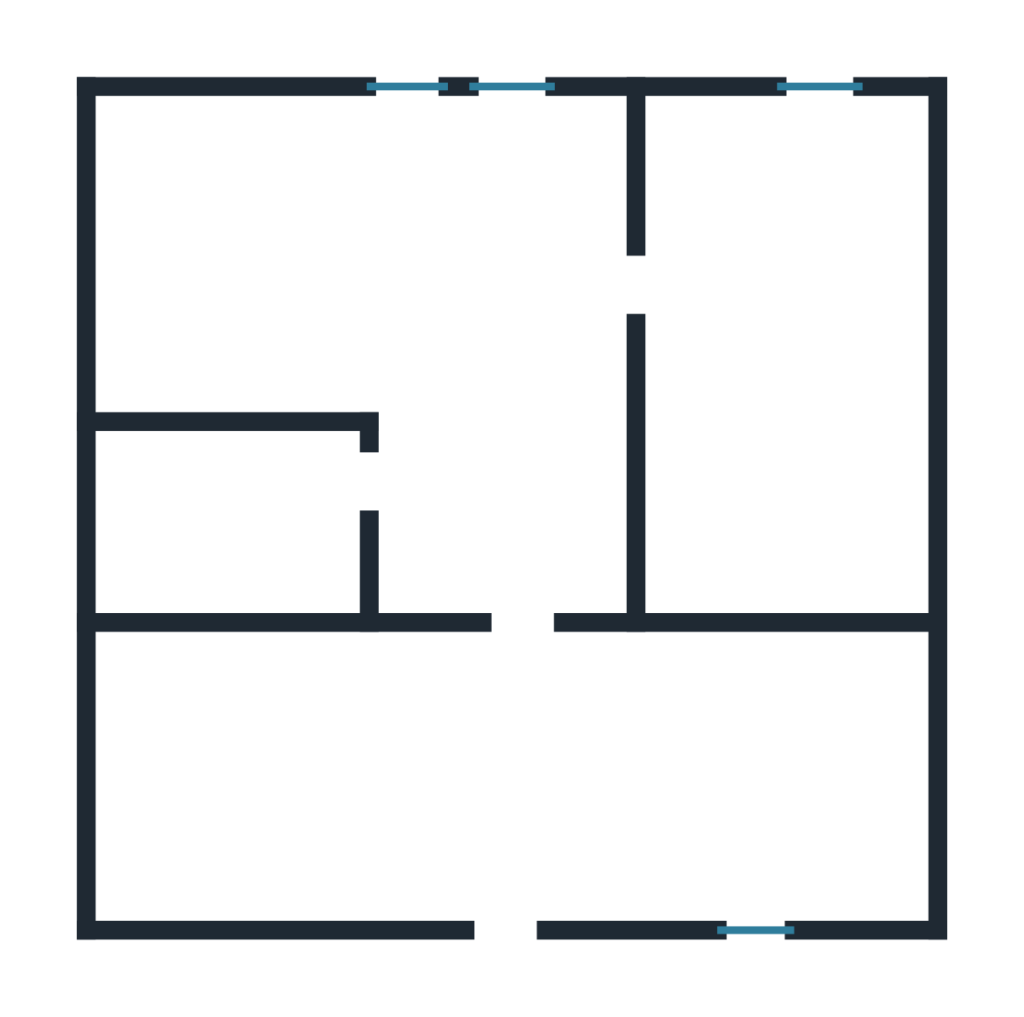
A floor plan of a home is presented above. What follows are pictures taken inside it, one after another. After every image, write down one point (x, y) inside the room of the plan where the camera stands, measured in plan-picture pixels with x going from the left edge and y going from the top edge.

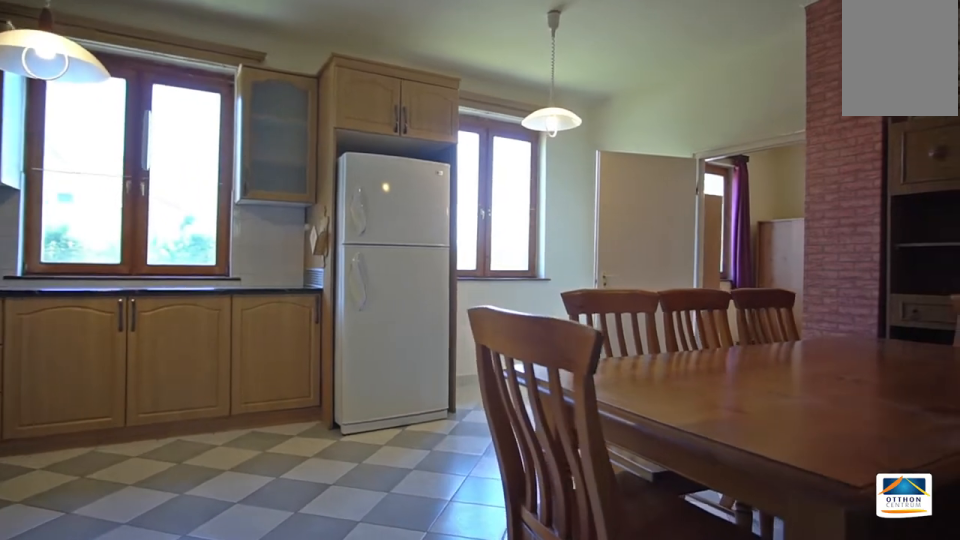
(531, 271)
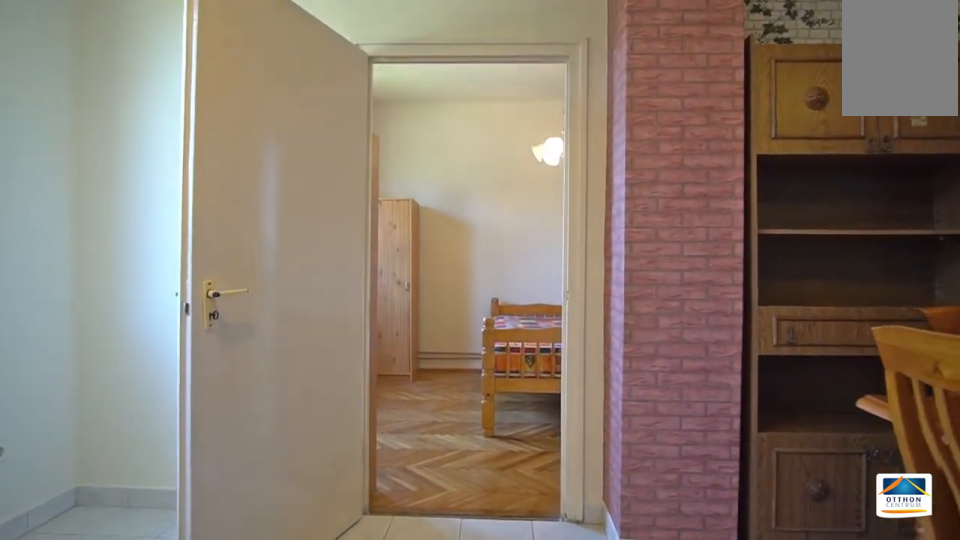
(536, 271)
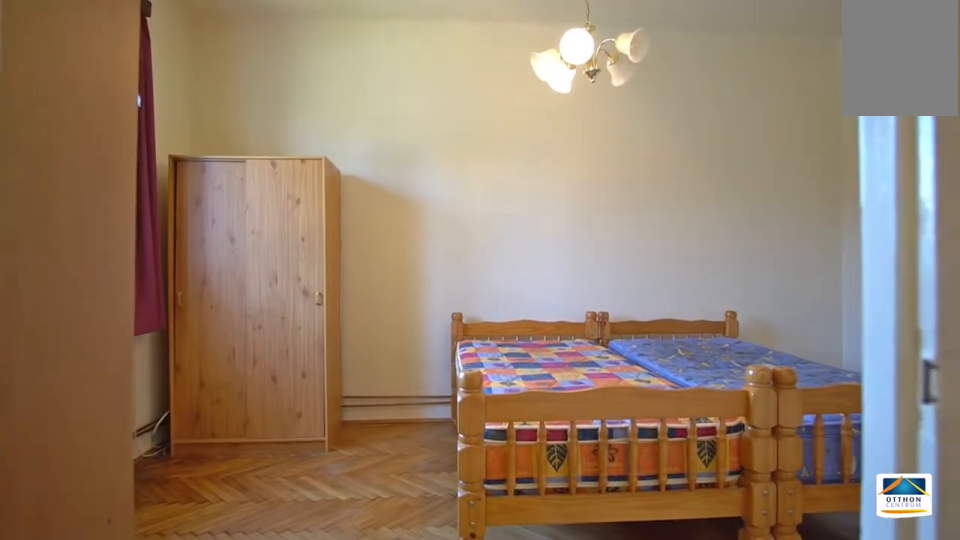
(800, 353)
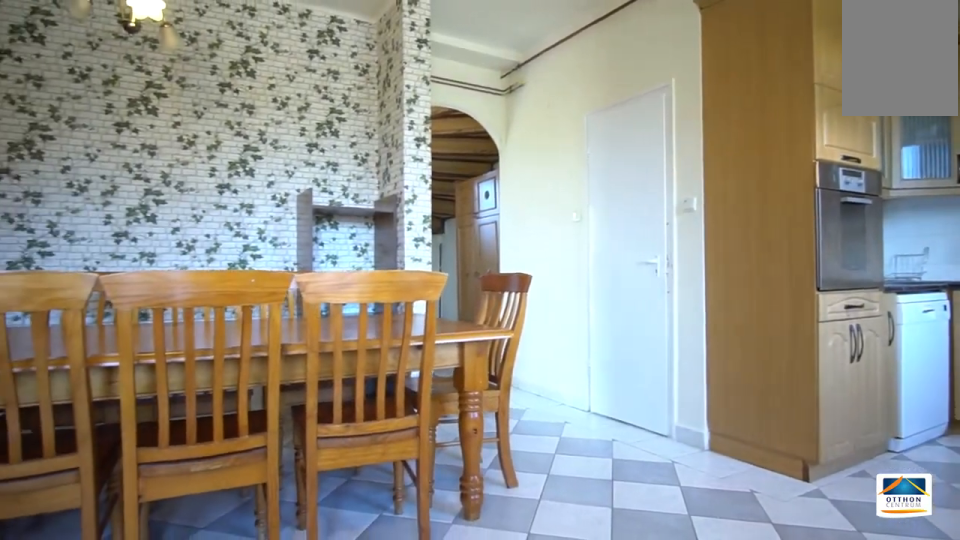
(537, 271)
